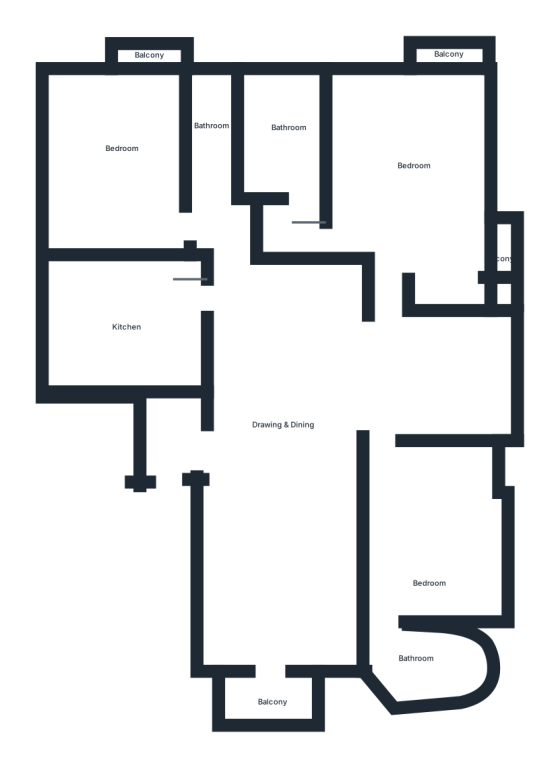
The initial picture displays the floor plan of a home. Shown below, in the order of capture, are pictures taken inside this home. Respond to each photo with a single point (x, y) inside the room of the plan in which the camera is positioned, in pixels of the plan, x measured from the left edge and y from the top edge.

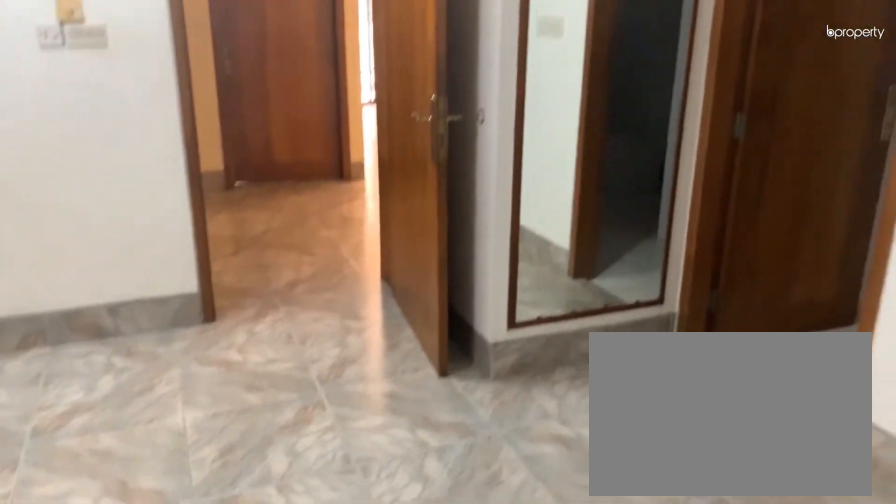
(415, 167)
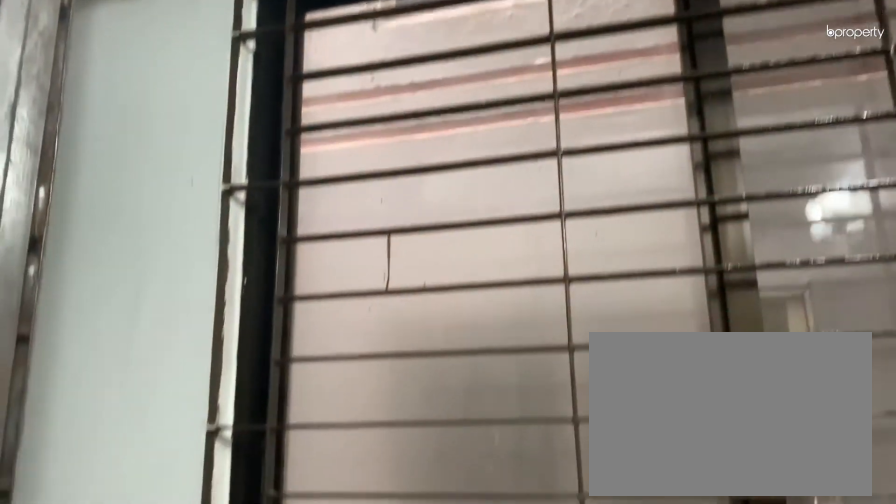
(508, 259)
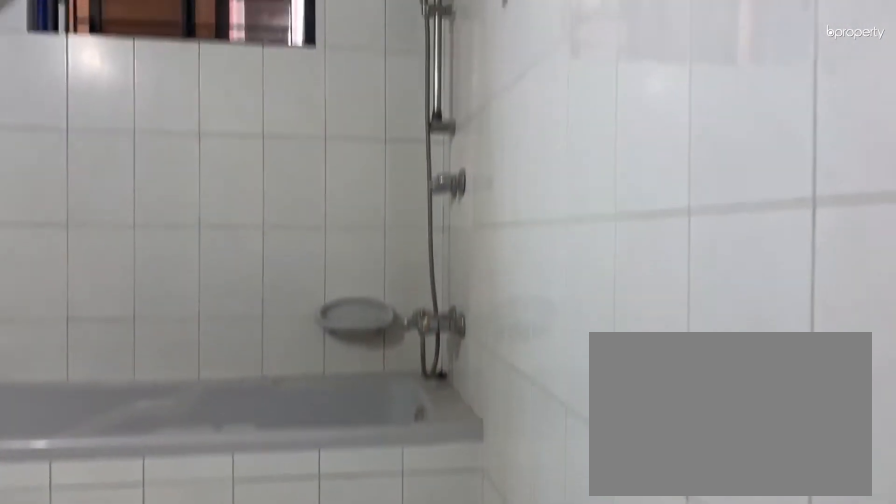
(285, 135)
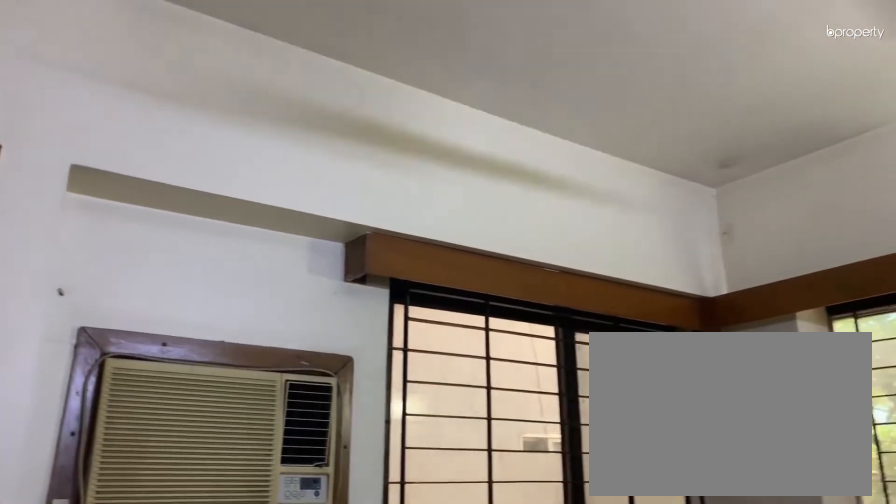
(430, 546)
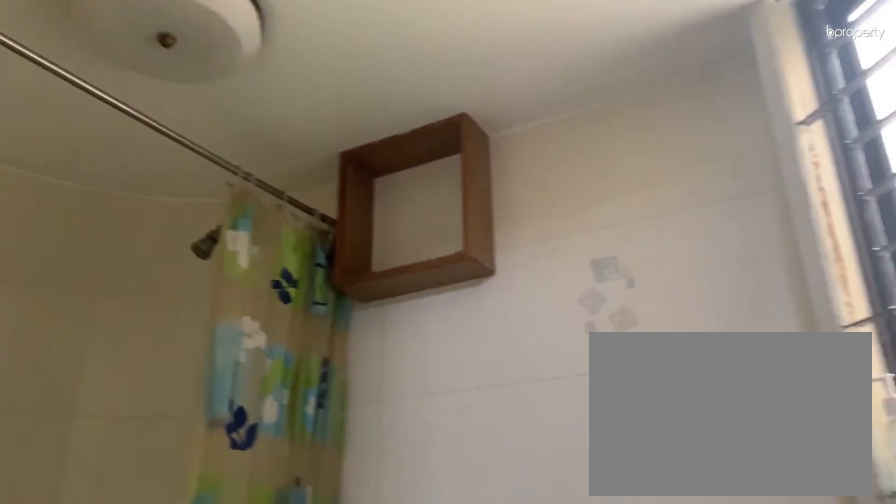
(430, 666)
